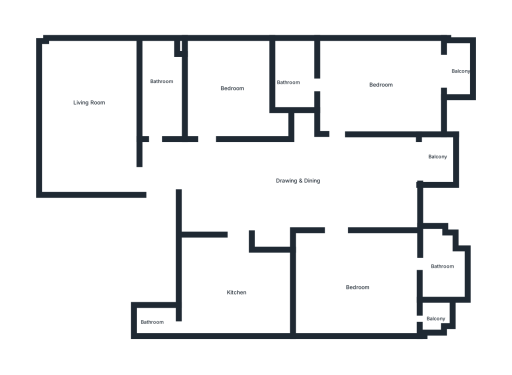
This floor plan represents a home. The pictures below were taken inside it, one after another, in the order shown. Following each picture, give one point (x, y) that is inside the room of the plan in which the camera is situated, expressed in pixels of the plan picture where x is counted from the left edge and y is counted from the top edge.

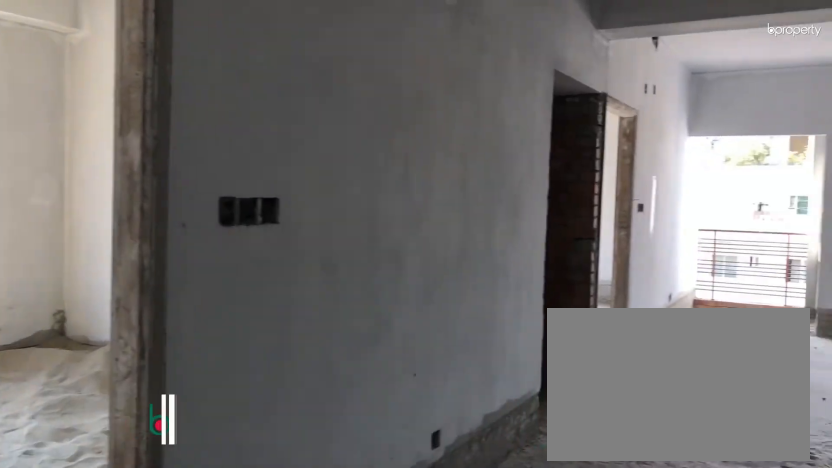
(241, 168)
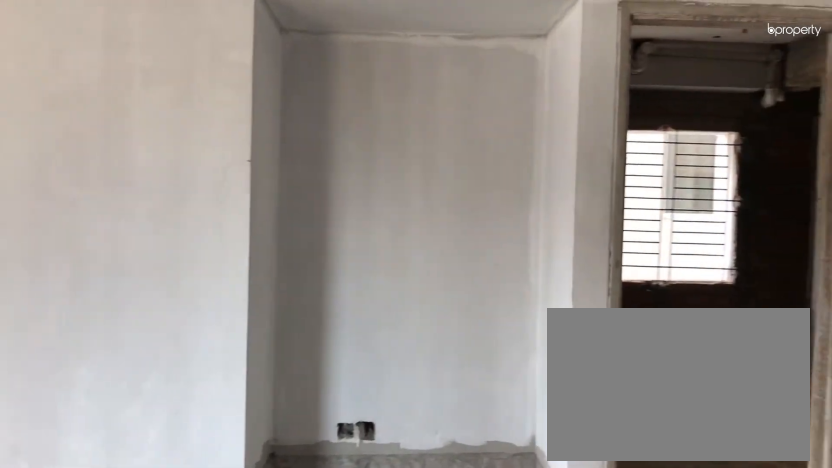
(305, 185)
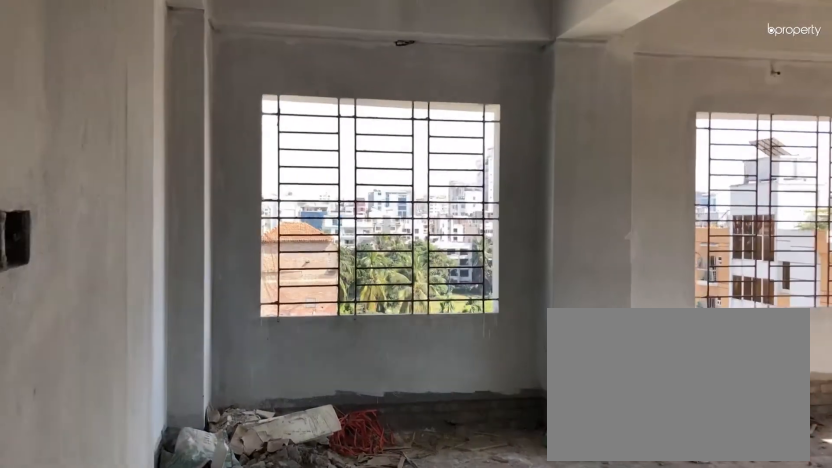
(127, 175)
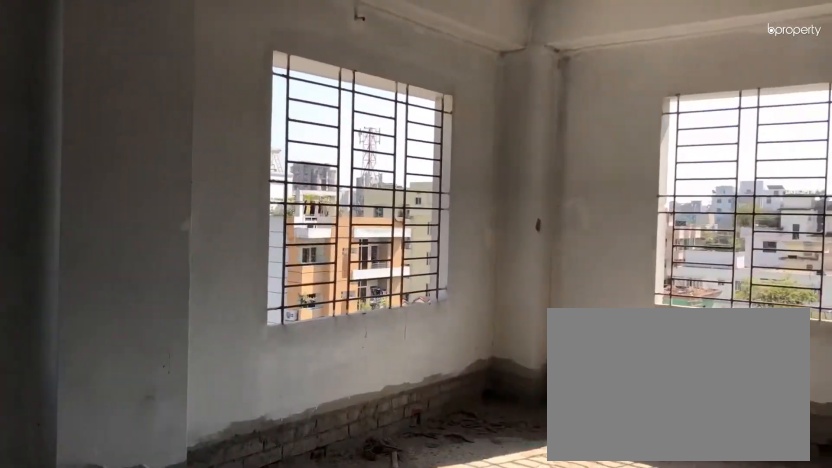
(127, 175)
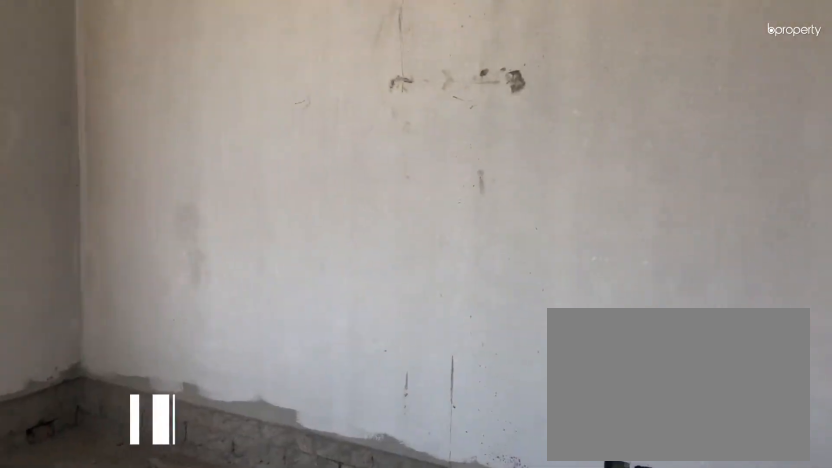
(92, 117)
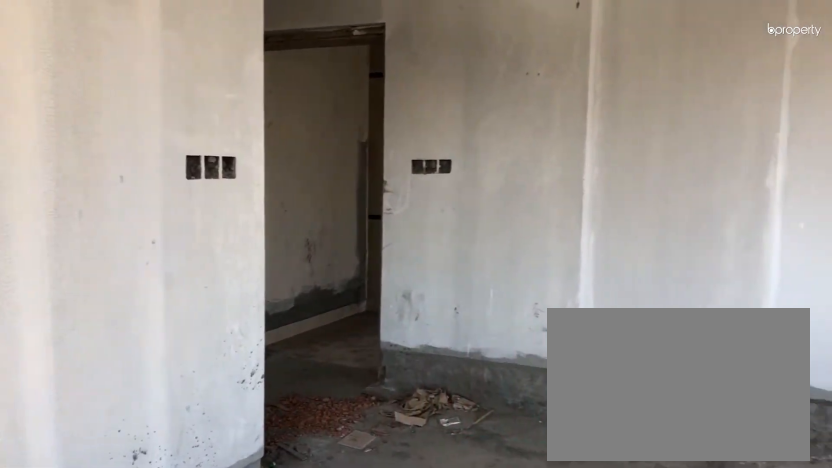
(92, 117)
